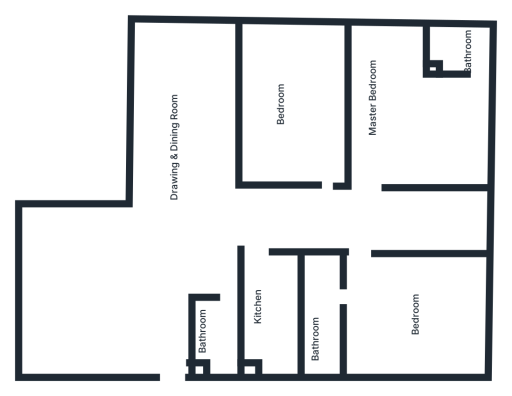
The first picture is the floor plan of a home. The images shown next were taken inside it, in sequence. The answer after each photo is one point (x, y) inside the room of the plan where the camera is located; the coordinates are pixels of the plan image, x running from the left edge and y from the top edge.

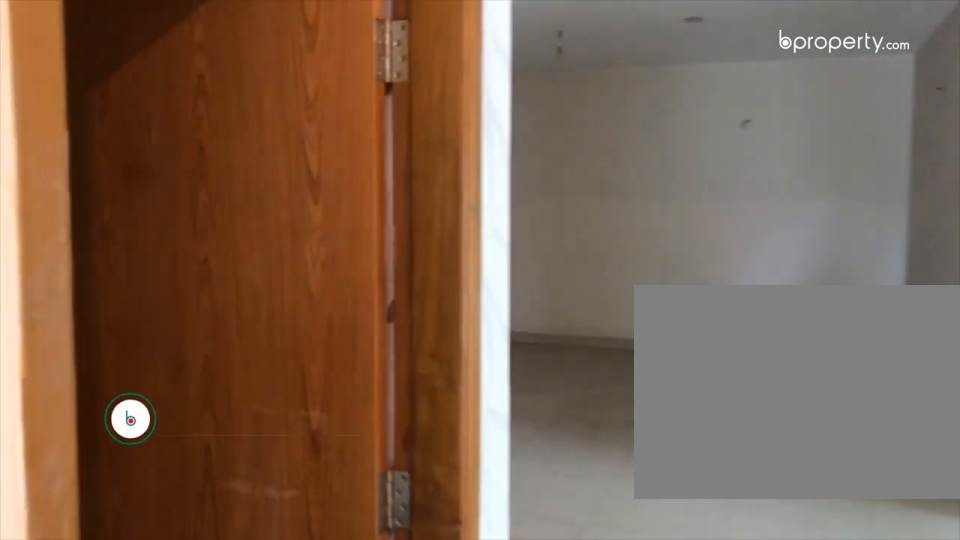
(257, 238)
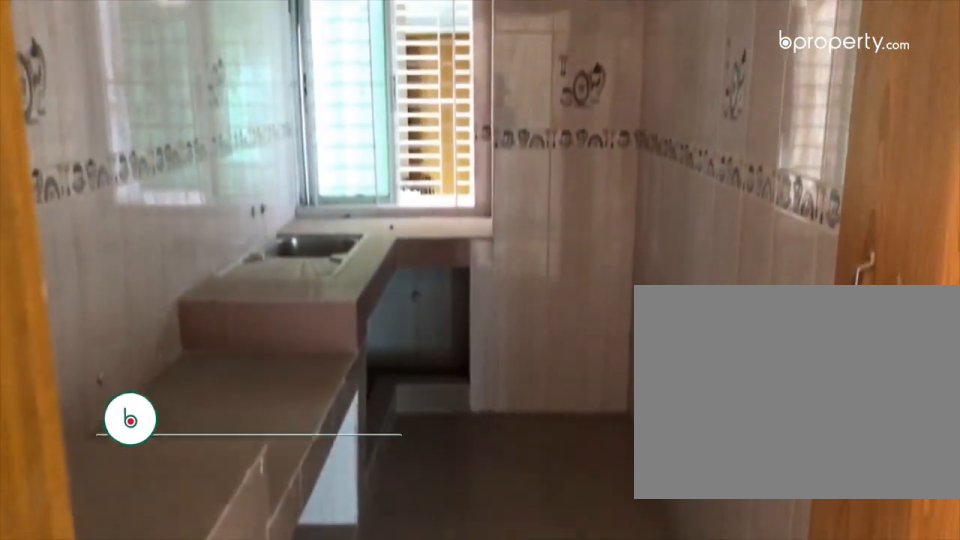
(257, 312)
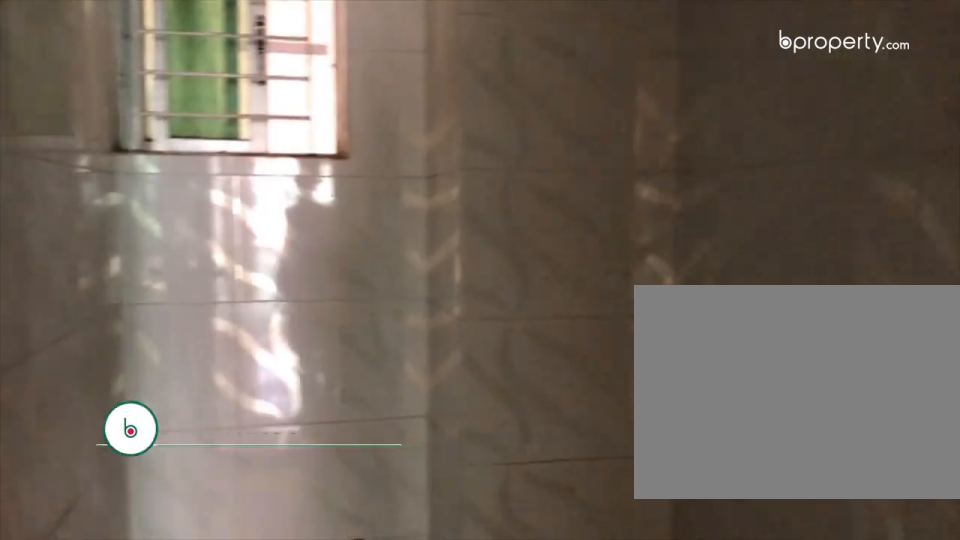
(222, 332)
